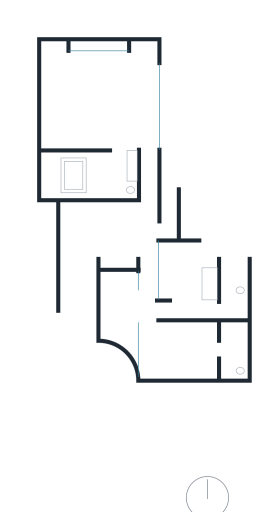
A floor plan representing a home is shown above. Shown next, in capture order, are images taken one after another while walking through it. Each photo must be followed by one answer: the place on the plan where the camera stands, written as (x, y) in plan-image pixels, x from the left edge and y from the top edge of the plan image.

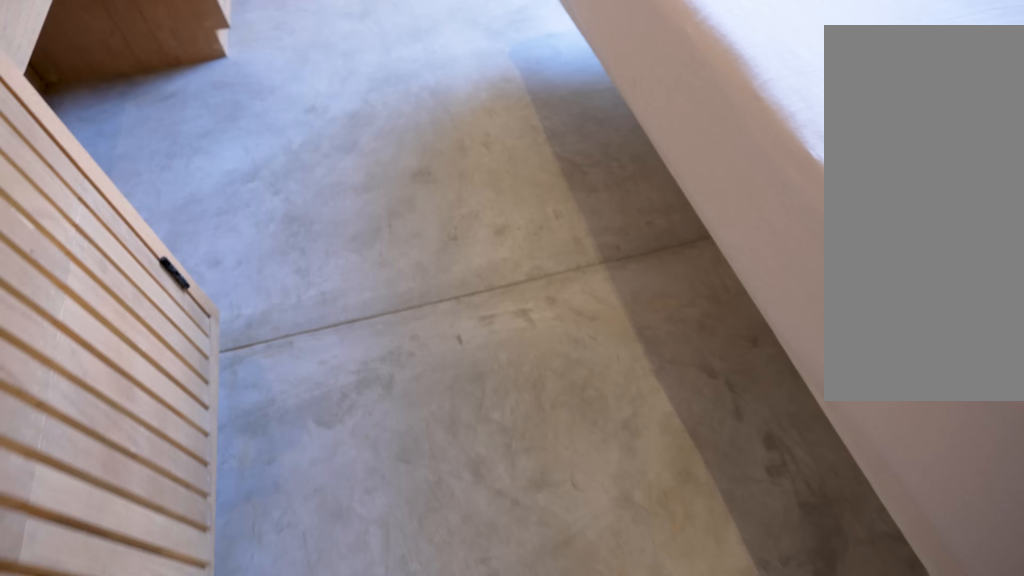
(154, 321)
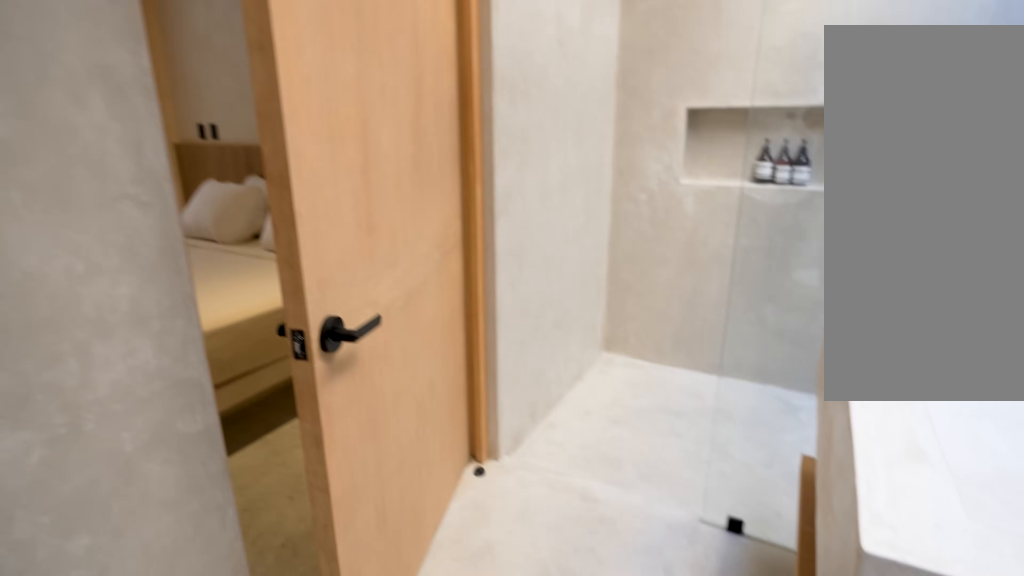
(233, 364)
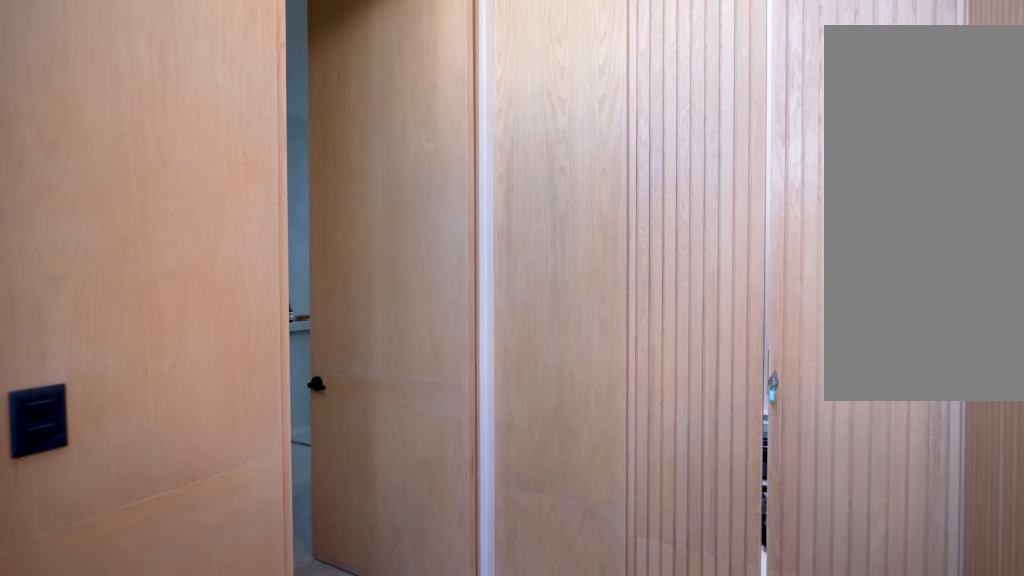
(146, 136)
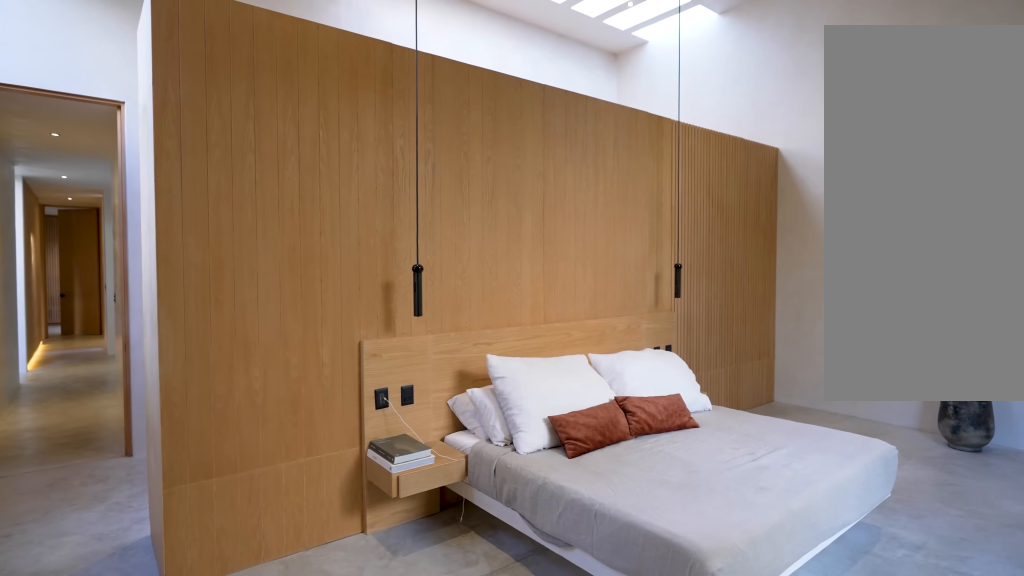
(141, 60)
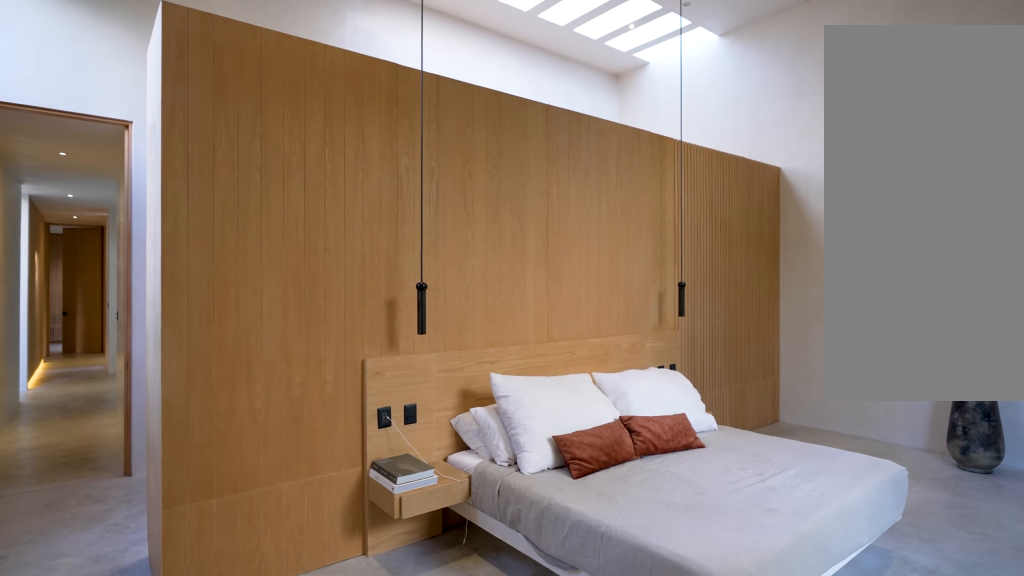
(143, 61)
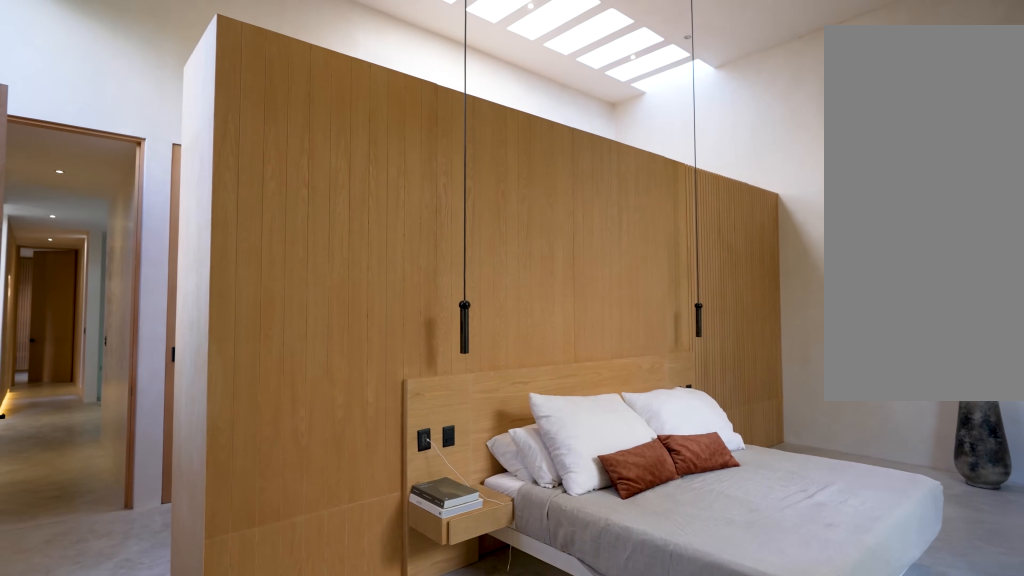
(145, 61)
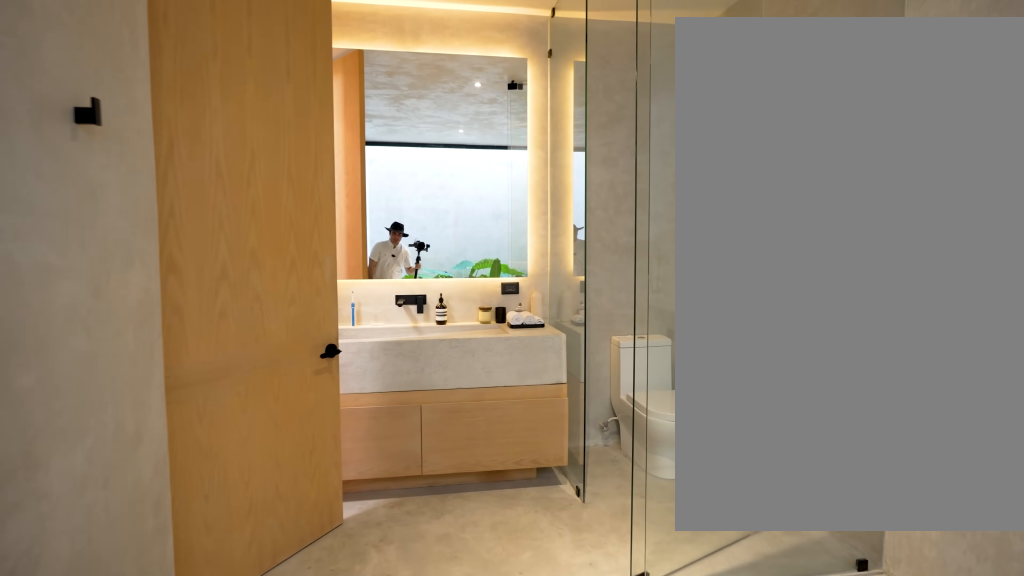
(75, 165)
